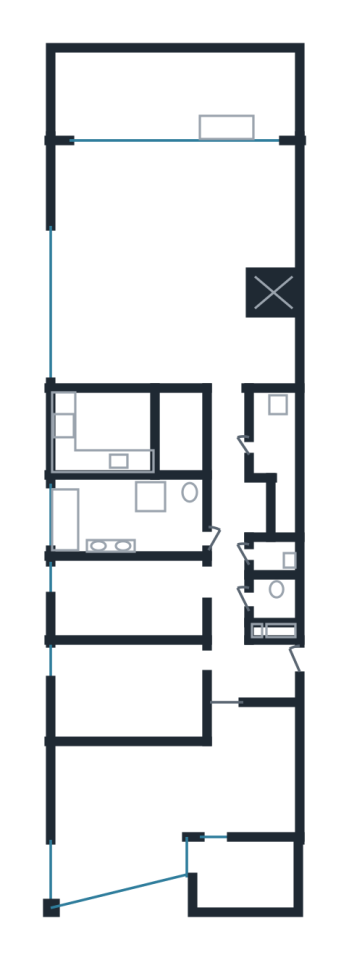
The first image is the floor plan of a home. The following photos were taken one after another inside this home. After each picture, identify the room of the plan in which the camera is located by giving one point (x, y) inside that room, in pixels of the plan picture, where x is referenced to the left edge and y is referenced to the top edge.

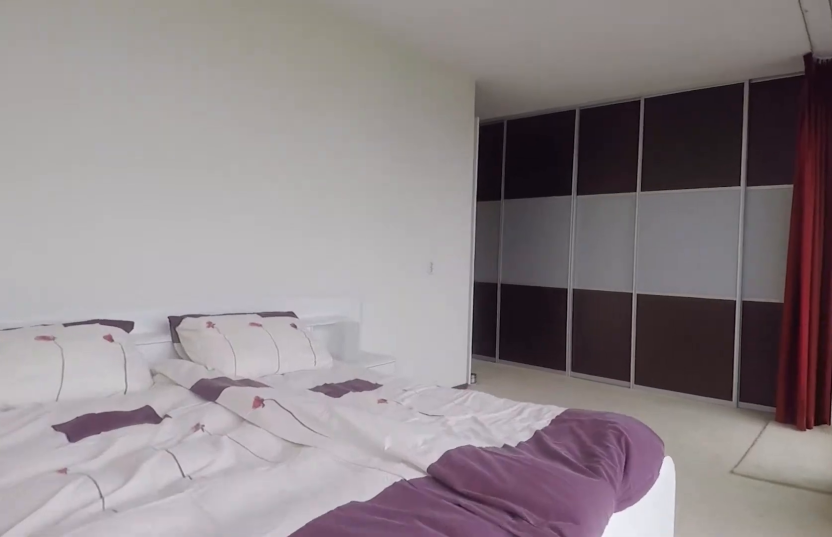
(170, 797)
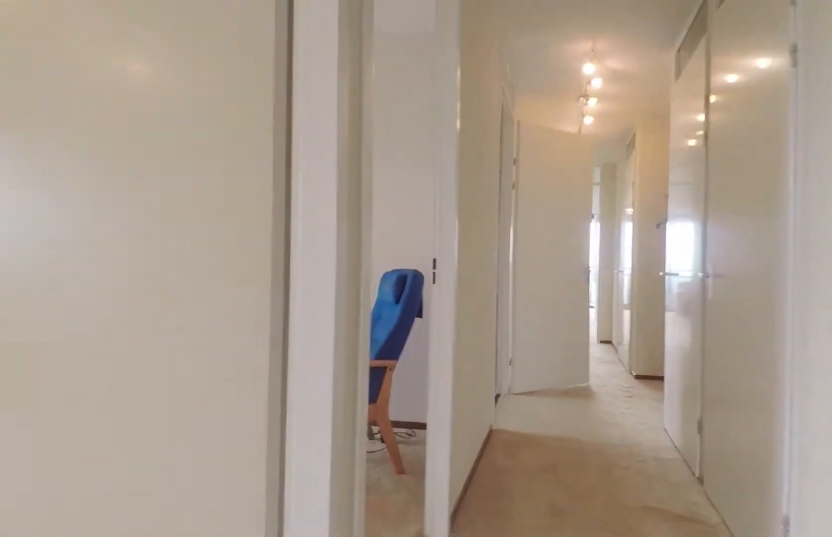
(238, 564)
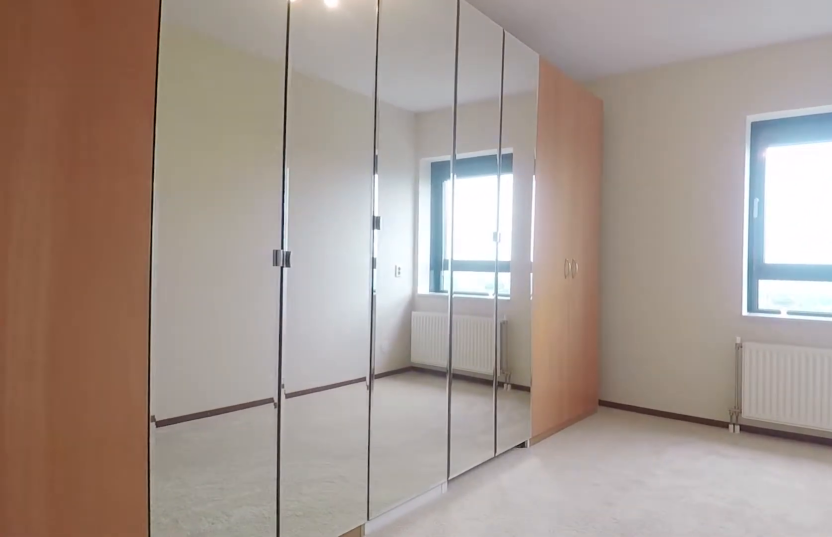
(129, 695)
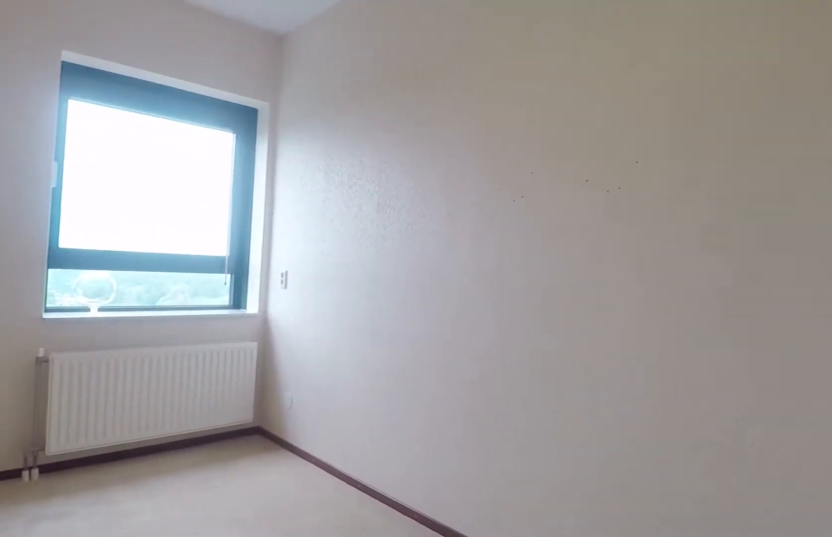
(129, 695)
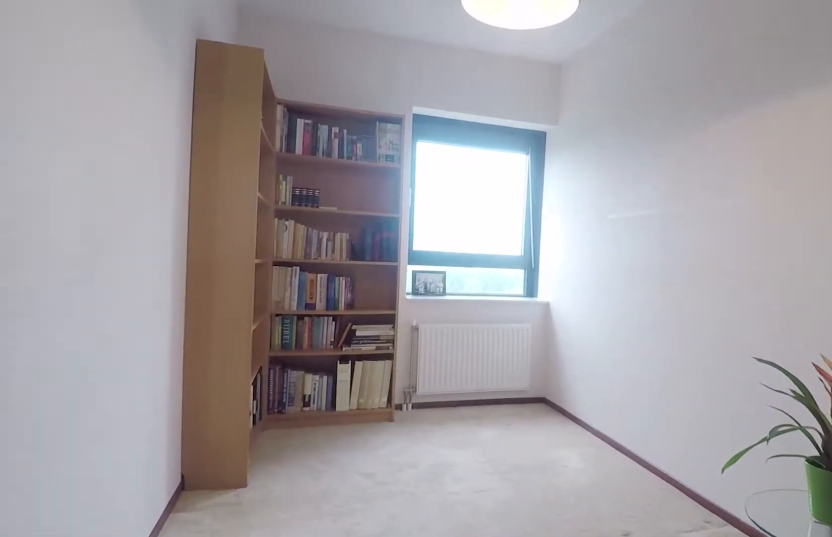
(129, 593)
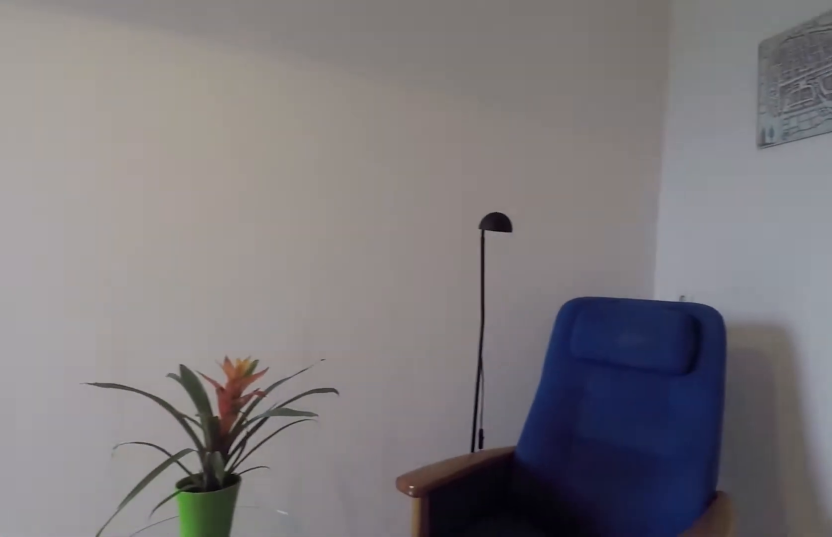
(129, 593)
